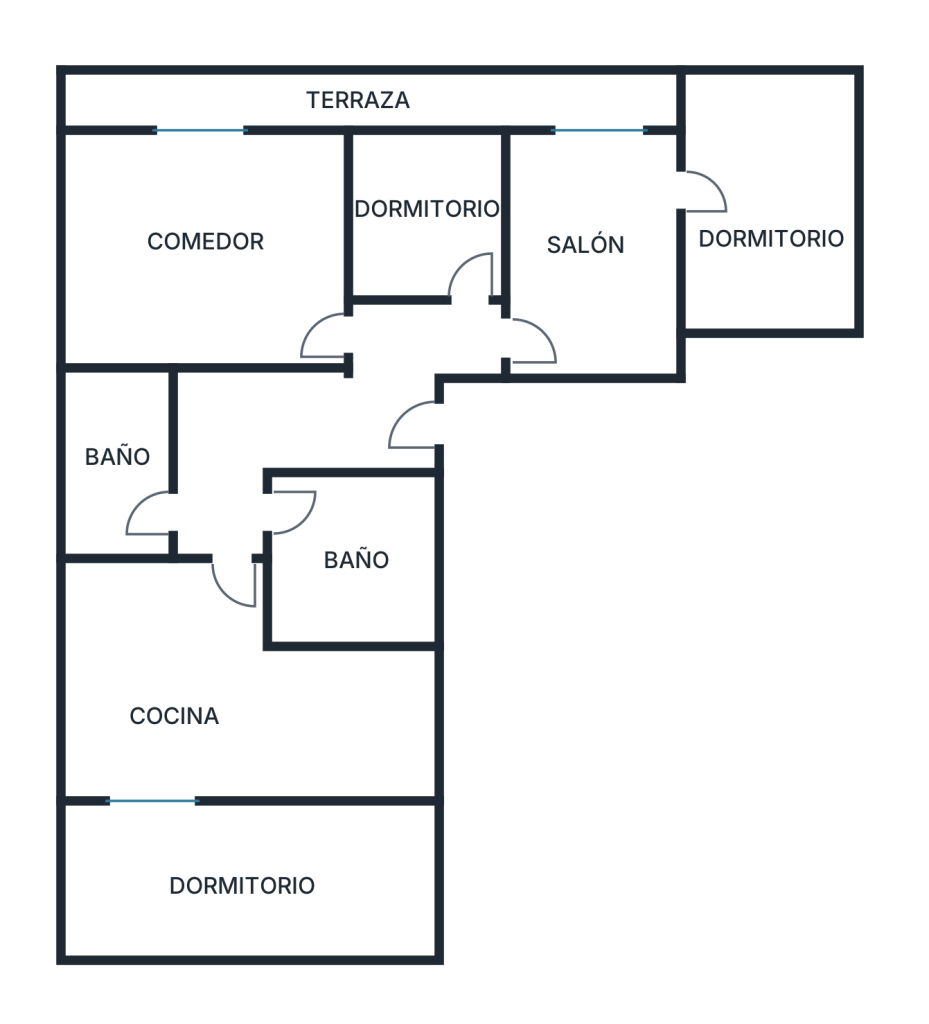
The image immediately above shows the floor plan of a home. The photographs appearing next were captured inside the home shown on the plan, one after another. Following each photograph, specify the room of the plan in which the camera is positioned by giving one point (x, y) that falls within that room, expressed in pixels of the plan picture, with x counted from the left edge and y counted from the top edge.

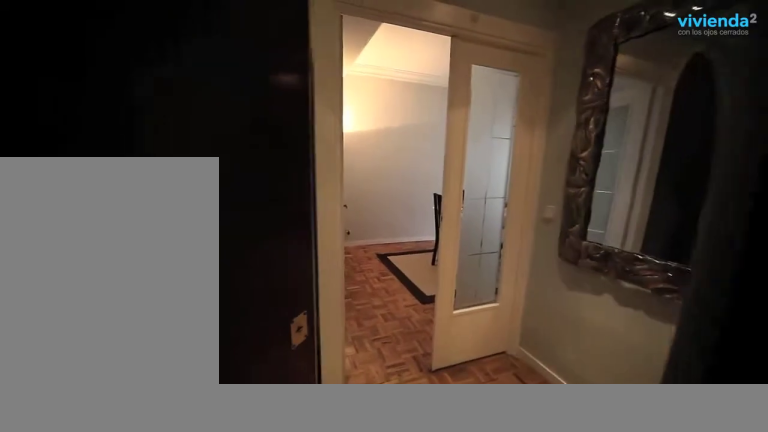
(389, 411)
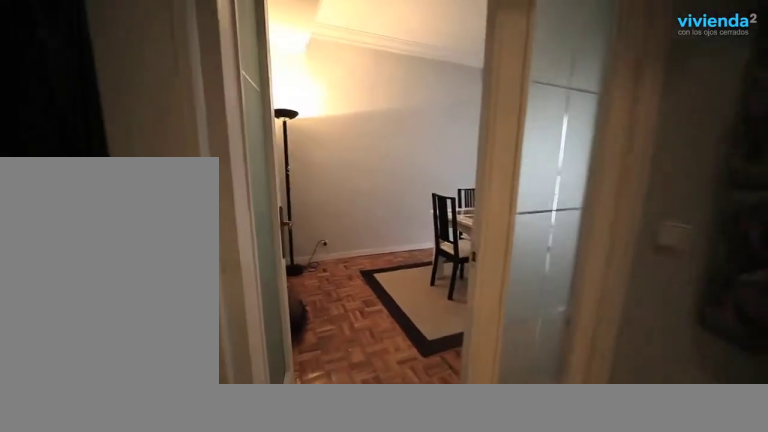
(389, 411)
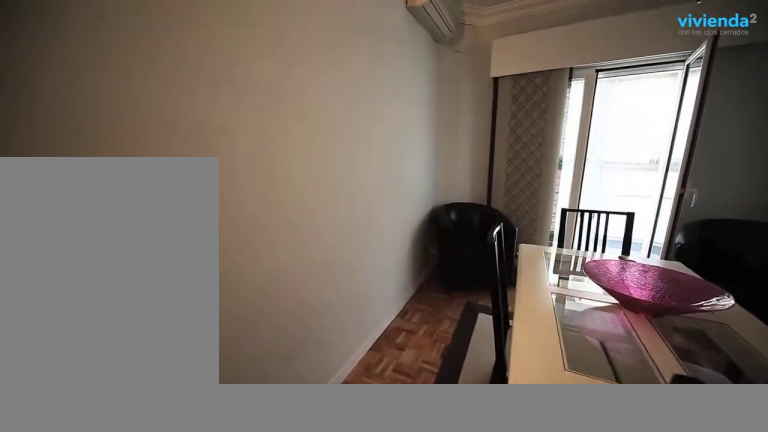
(231, 305)
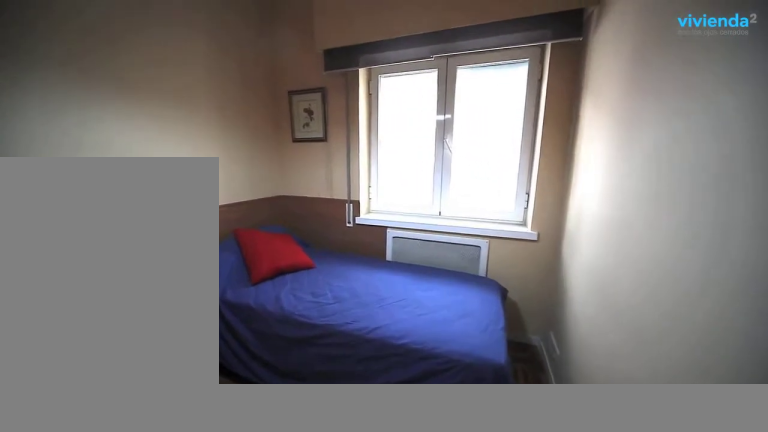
(426, 231)
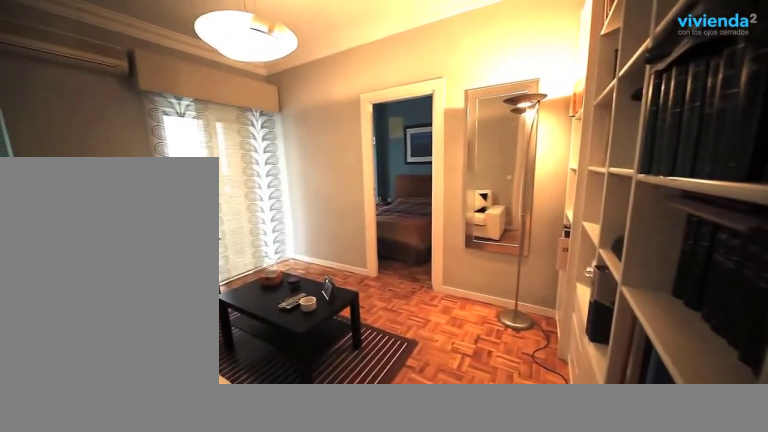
(626, 317)
